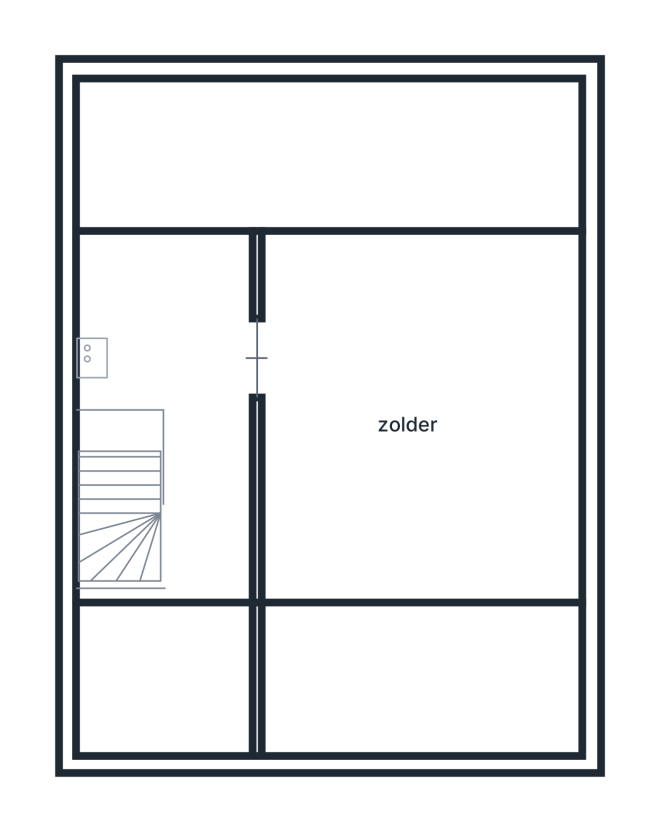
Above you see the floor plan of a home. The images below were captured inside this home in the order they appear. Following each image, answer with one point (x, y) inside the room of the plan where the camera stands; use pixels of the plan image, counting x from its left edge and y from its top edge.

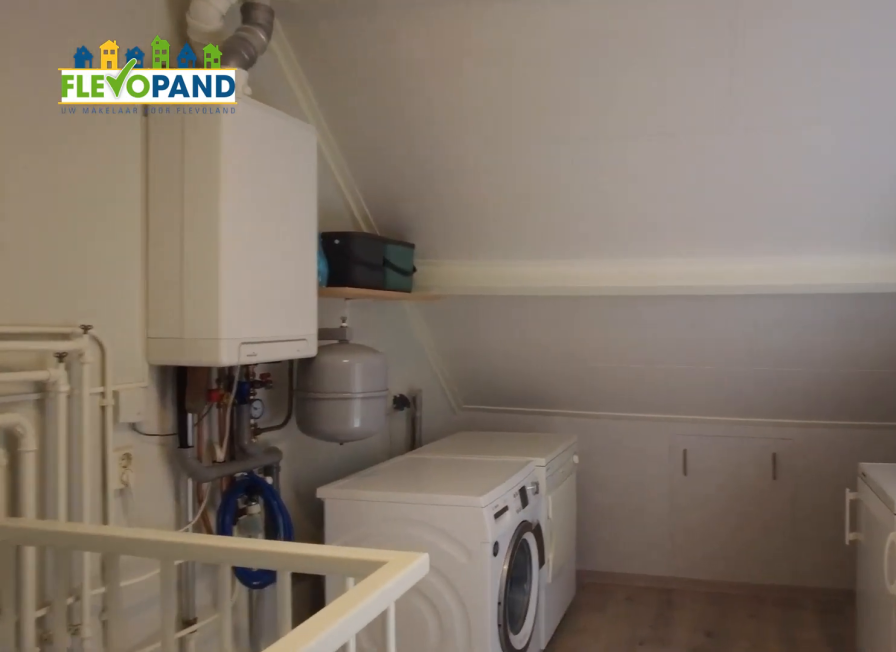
(198, 506)
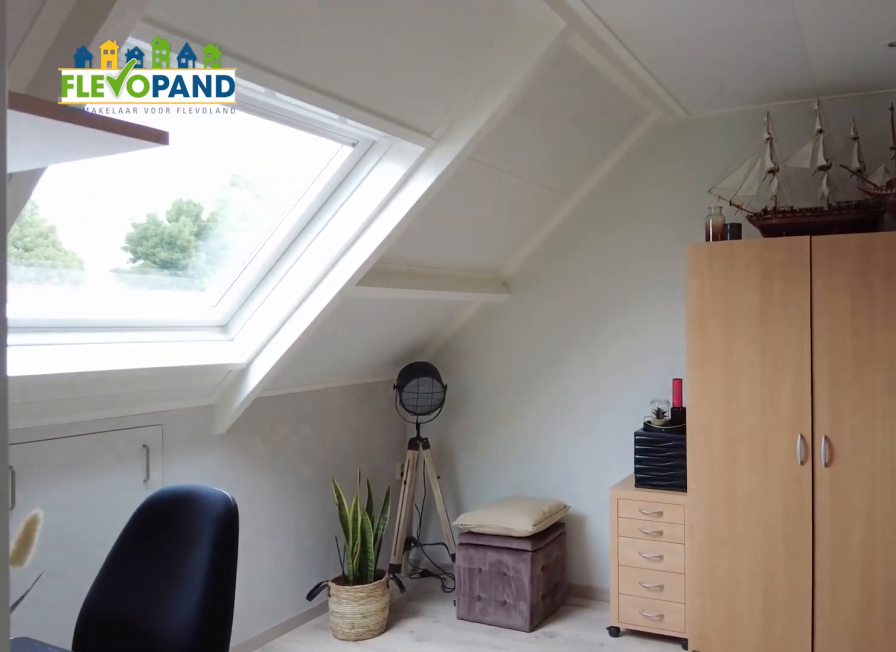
(420, 539)
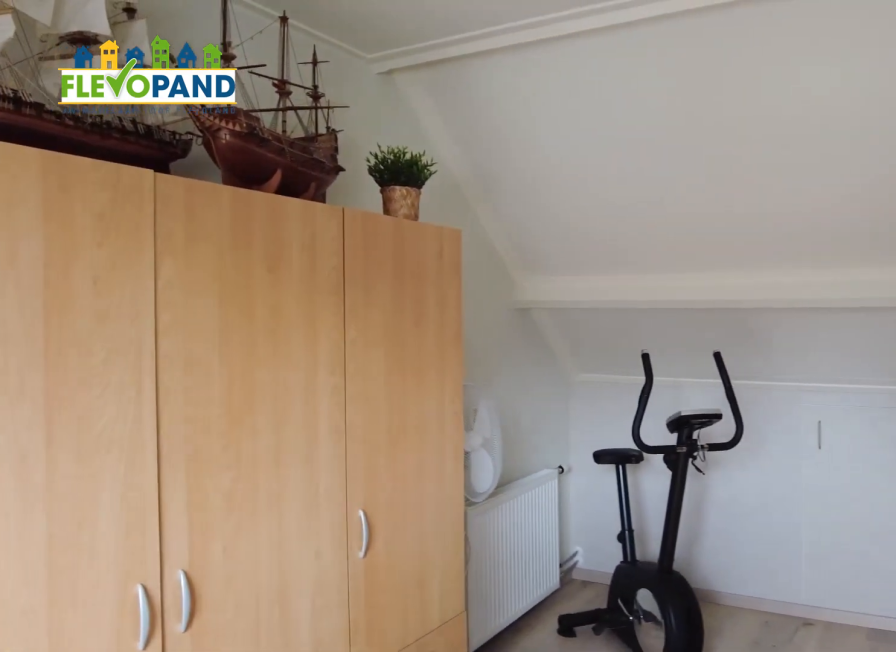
(420, 539)
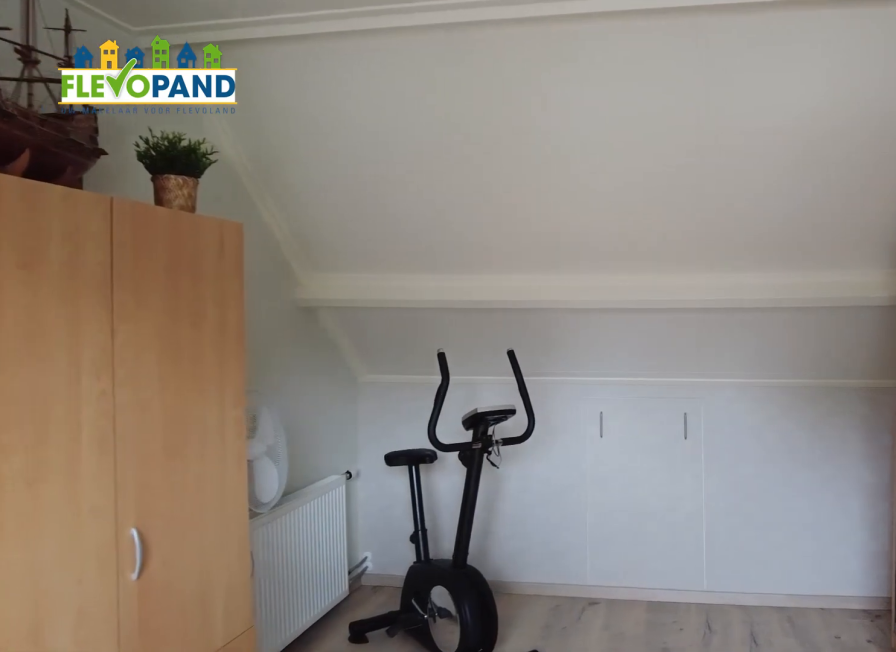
(420, 539)
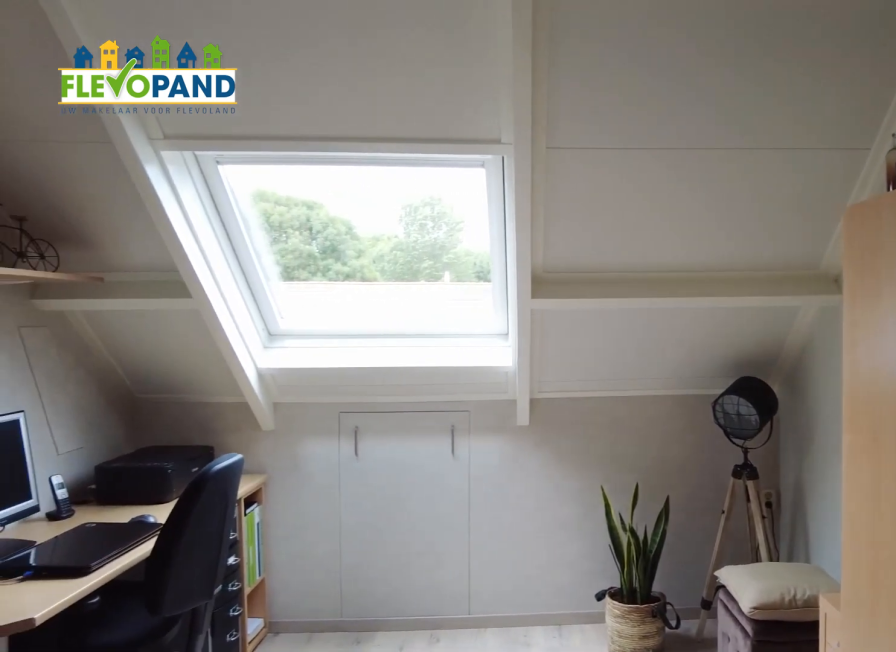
(420, 539)
